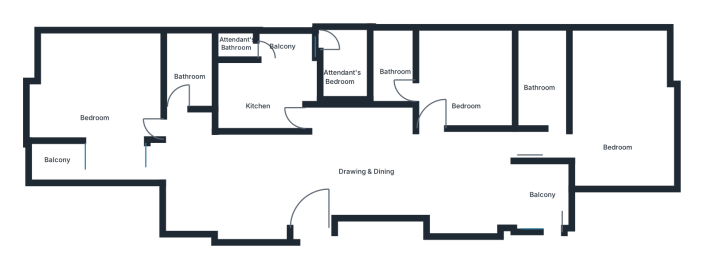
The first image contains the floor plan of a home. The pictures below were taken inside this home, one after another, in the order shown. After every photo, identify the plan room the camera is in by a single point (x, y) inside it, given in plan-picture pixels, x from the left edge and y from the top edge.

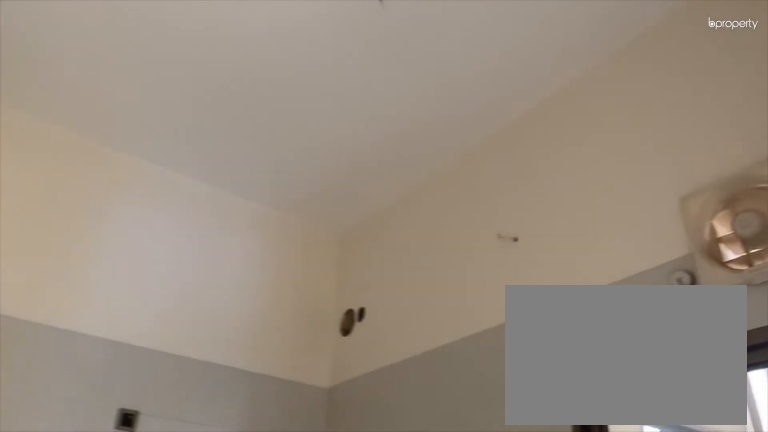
(259, 89)
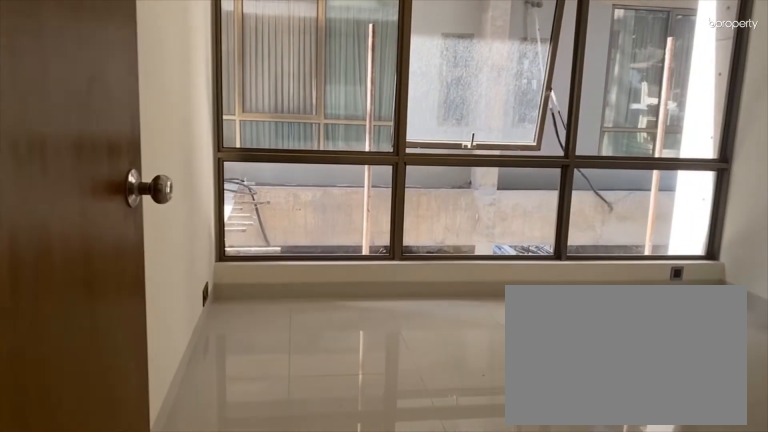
(428, 131)
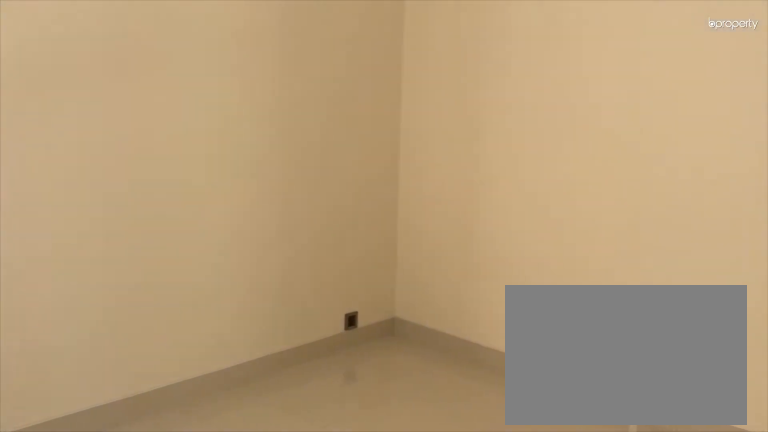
(462, 67)
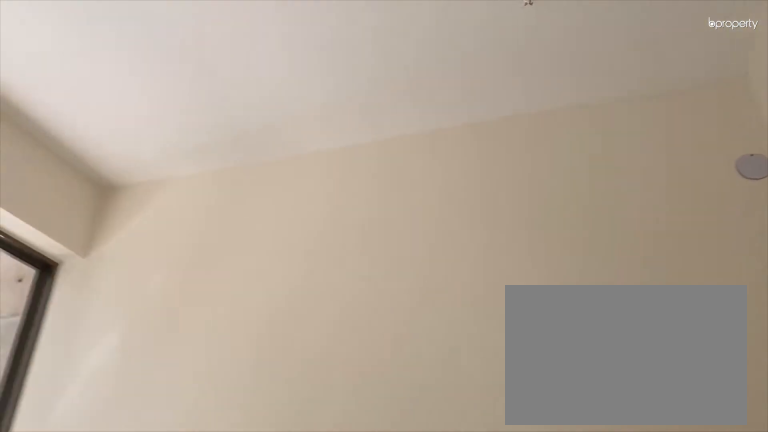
(462, 67)
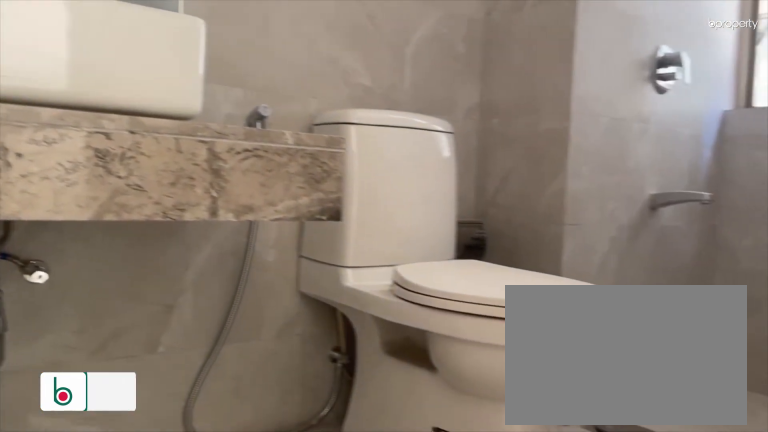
(395, 65)
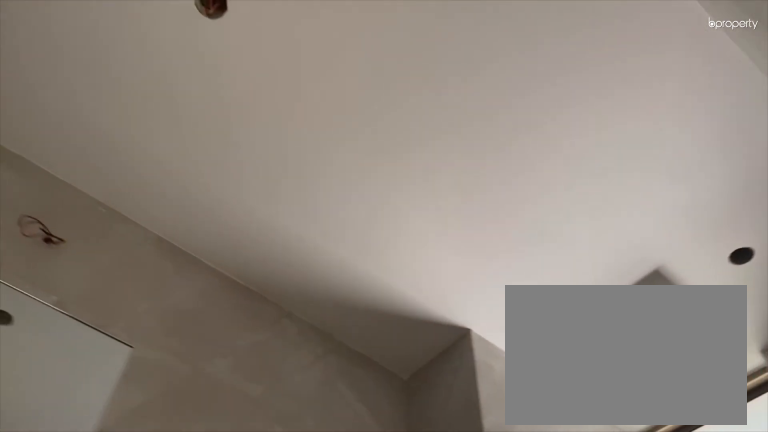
(395, 65)
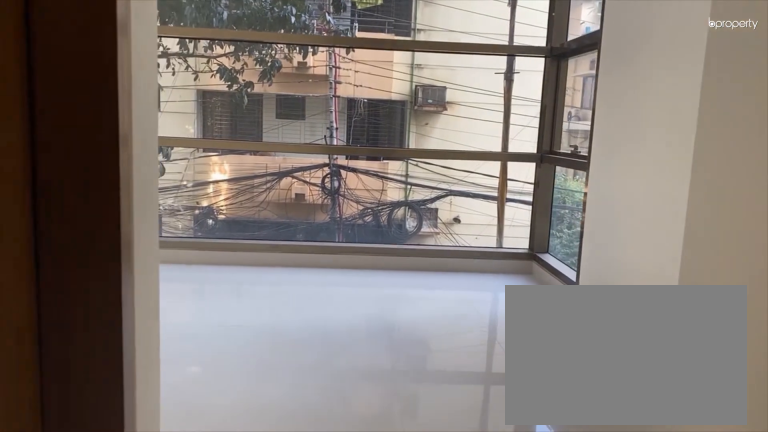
(556, 147)
